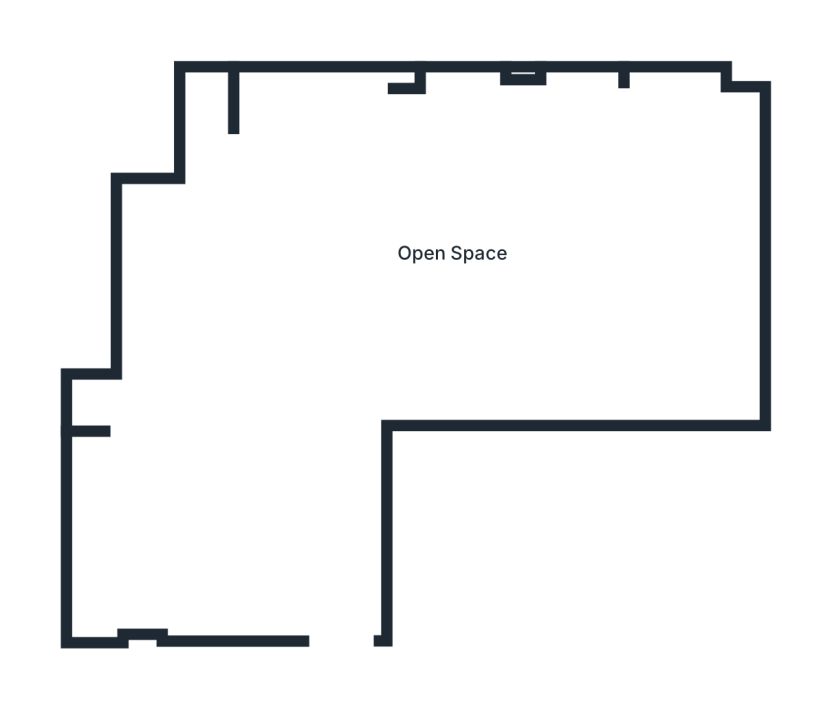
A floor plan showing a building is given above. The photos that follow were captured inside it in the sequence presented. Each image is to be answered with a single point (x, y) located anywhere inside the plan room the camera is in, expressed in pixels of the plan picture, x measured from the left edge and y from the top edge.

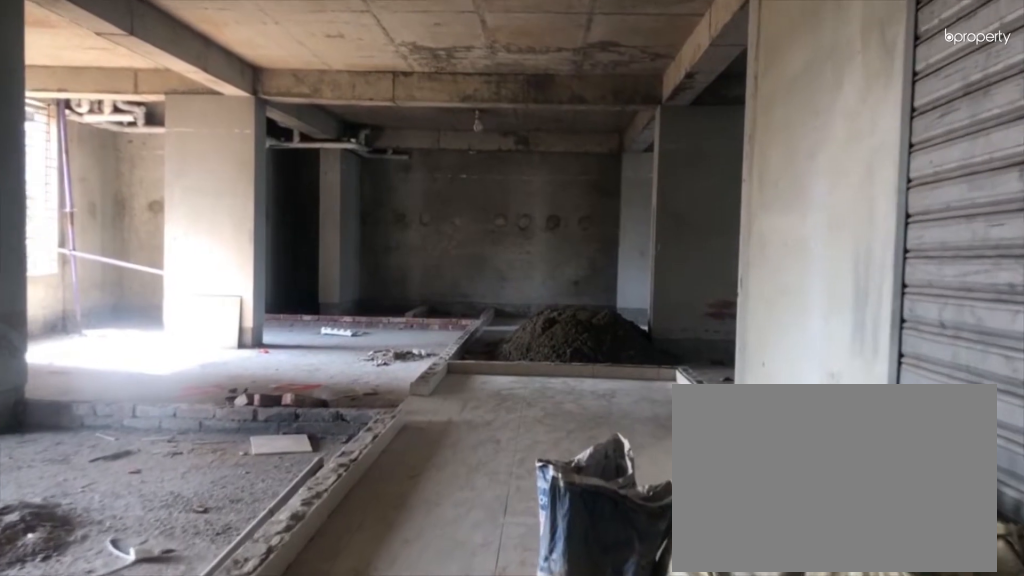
(316, 570)
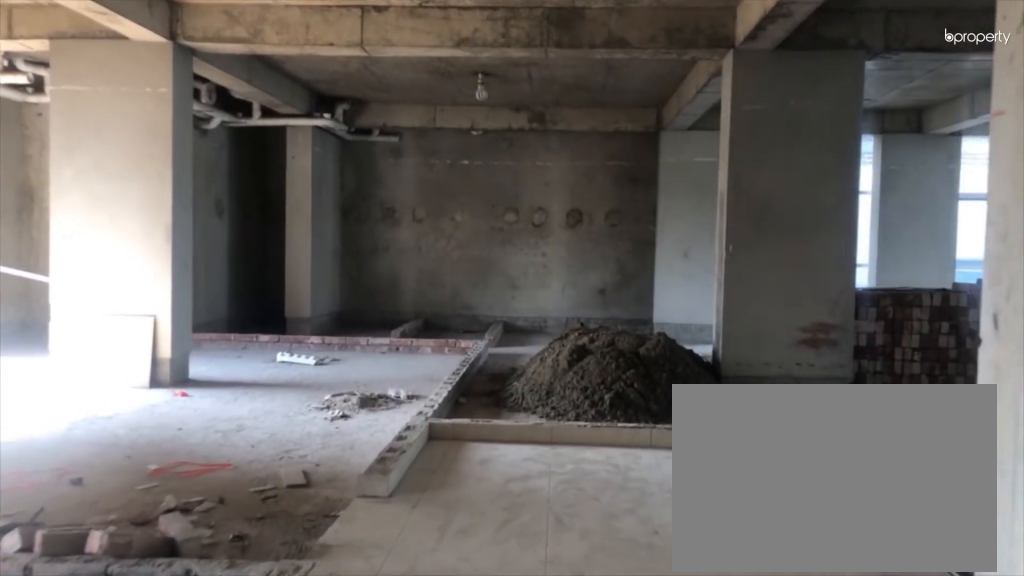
(336, 385)
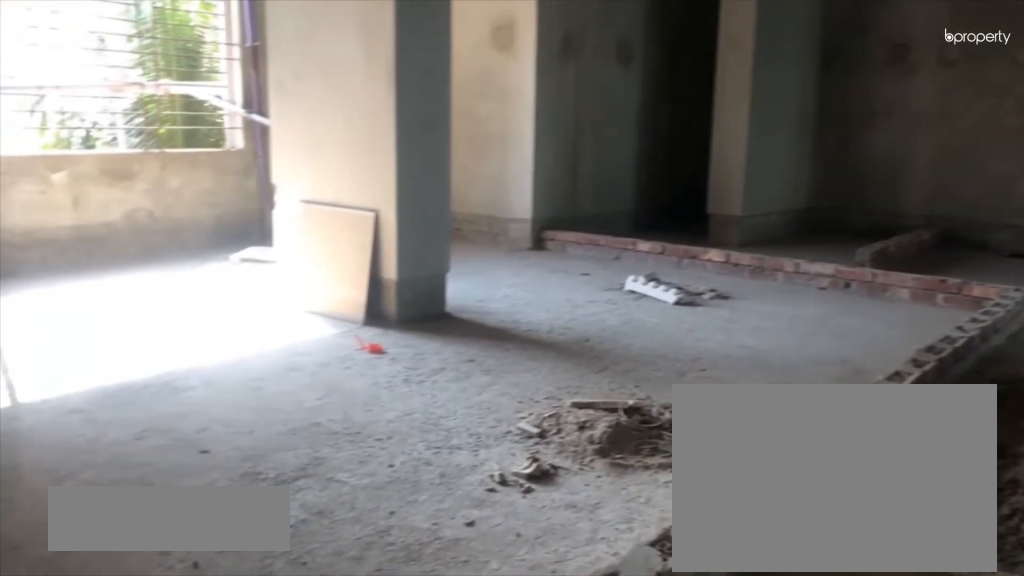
(391, 245)
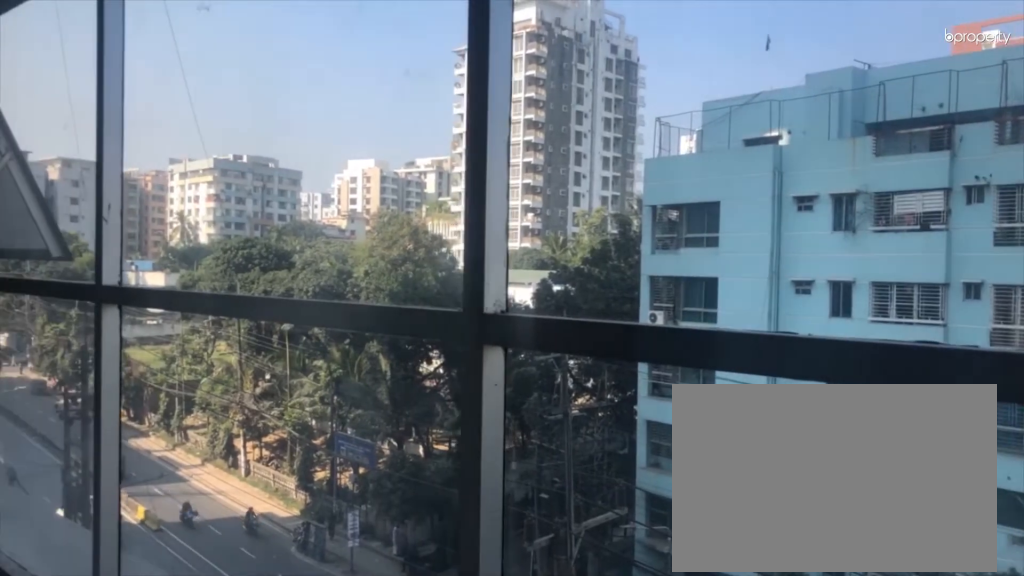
(391, 245)
